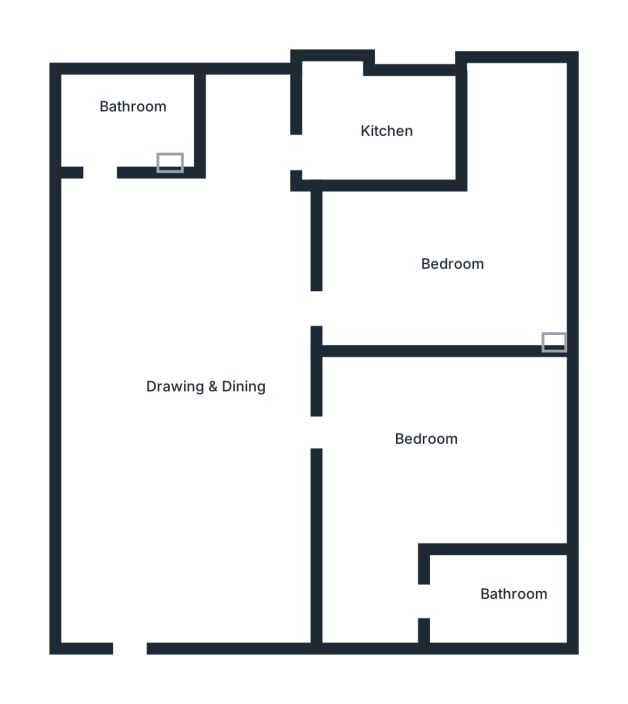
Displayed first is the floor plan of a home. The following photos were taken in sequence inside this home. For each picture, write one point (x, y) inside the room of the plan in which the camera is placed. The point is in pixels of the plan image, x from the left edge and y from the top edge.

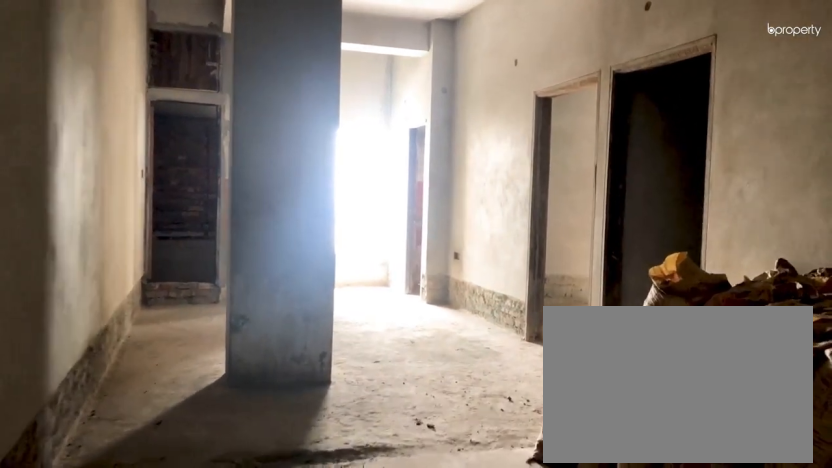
(125, 545)
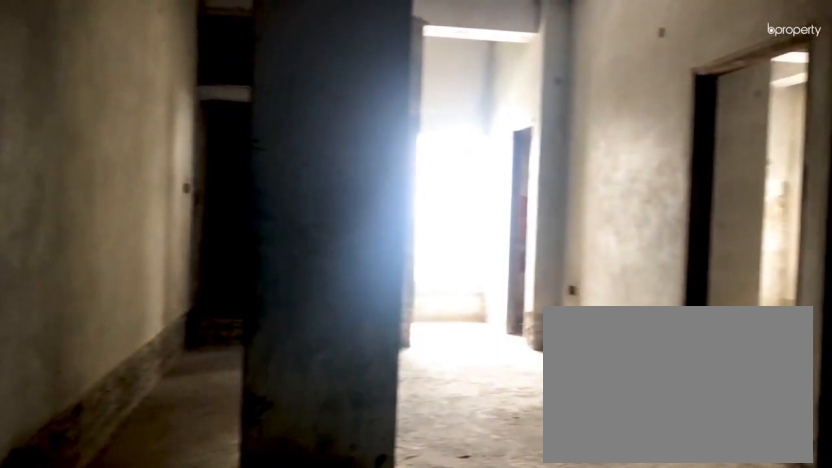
(148, 381)
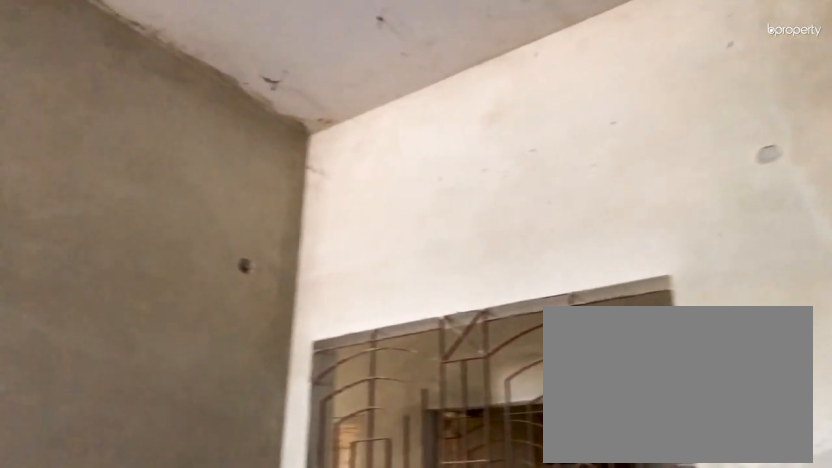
(149, 381)
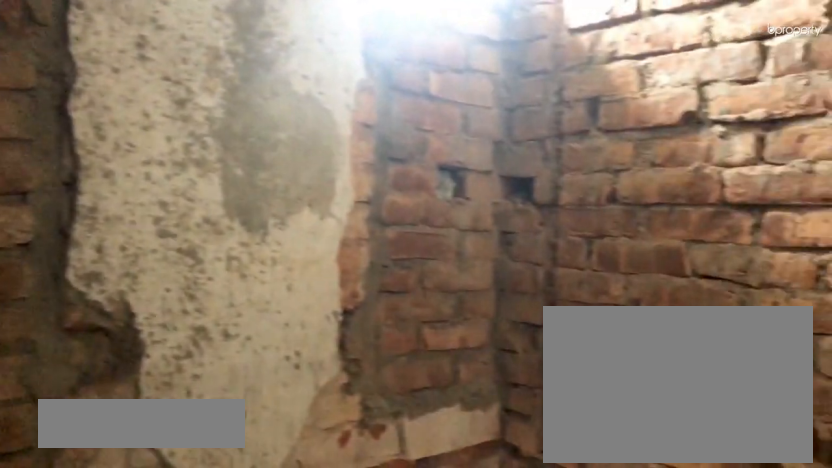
(120, 121)
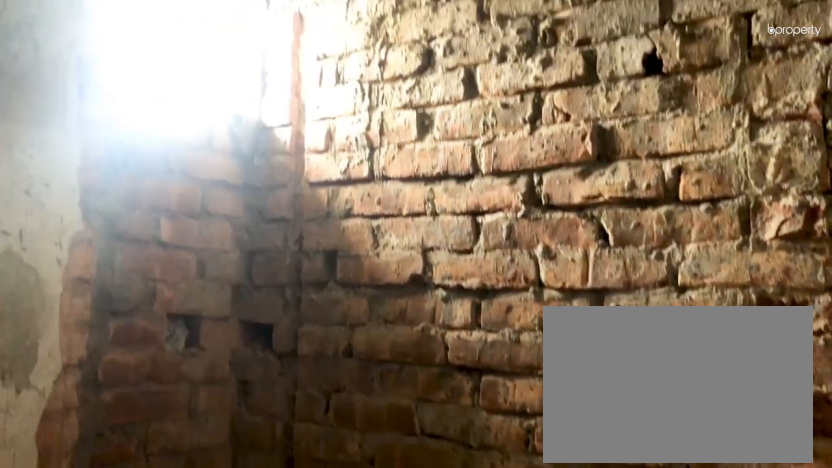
(120, 121)
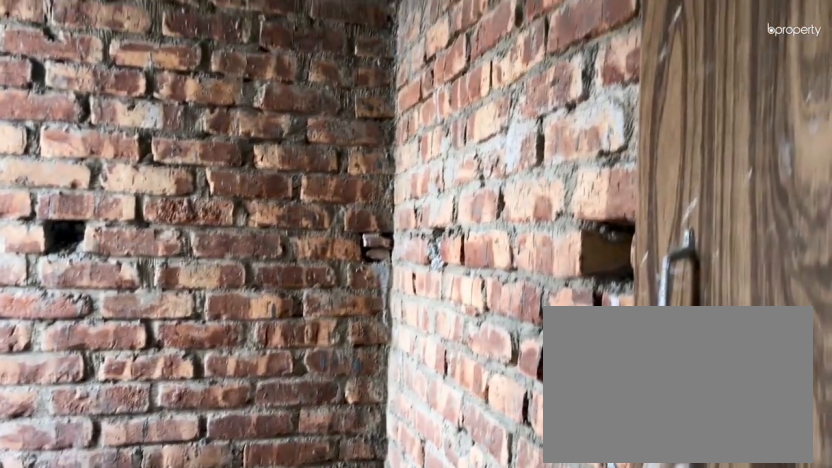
(379, 131)
